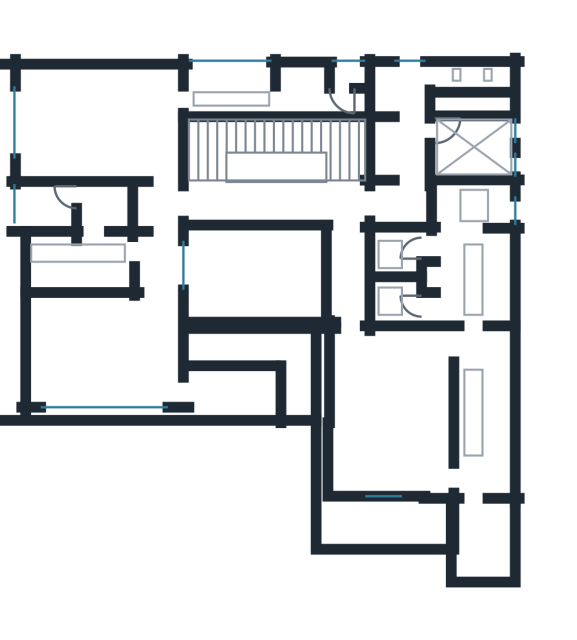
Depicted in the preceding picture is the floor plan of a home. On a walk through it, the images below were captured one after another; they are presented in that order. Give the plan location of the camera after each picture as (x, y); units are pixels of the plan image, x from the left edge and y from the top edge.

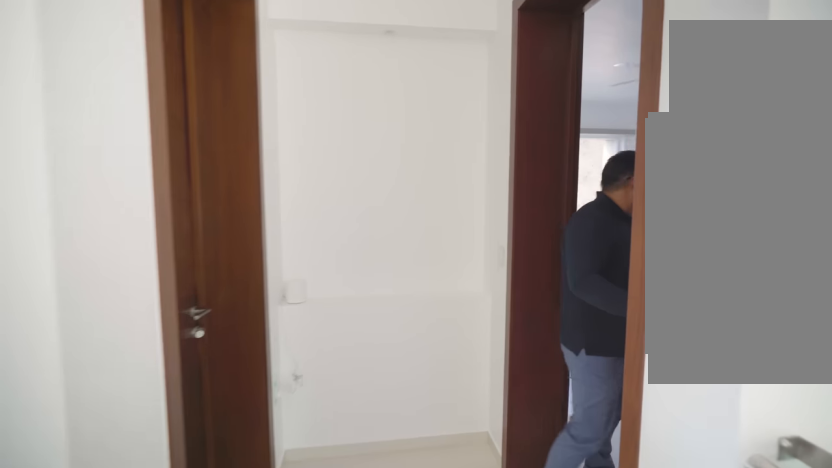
(162, 184)
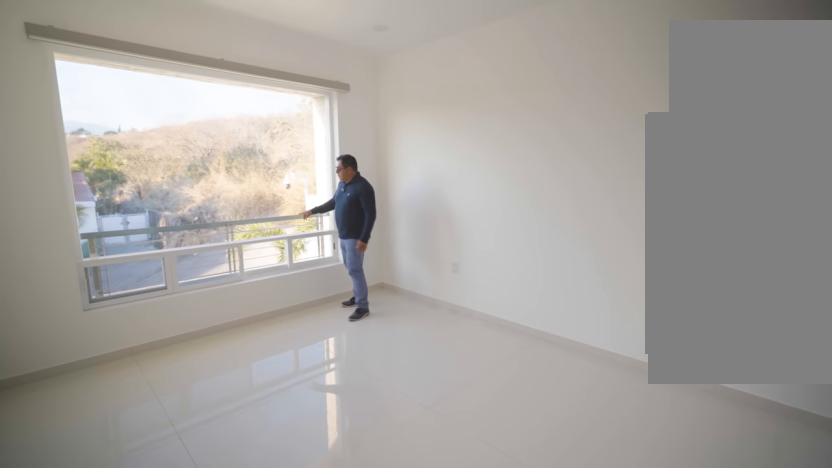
(140, 140)
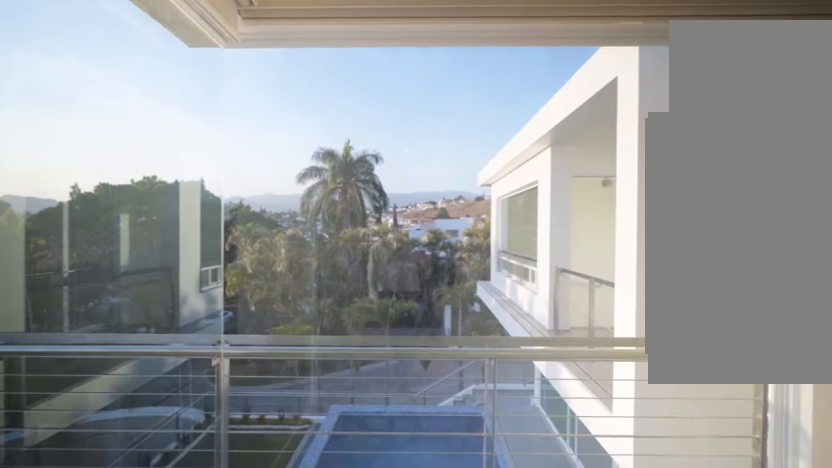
(367, 457)
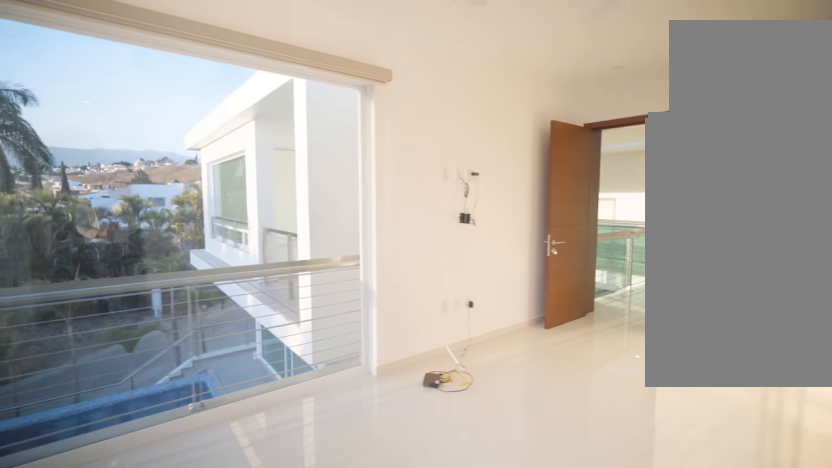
(409, 499)
